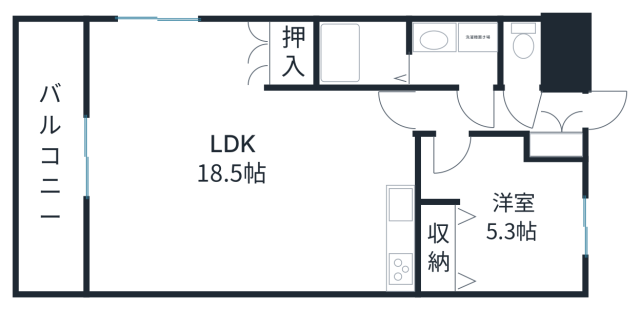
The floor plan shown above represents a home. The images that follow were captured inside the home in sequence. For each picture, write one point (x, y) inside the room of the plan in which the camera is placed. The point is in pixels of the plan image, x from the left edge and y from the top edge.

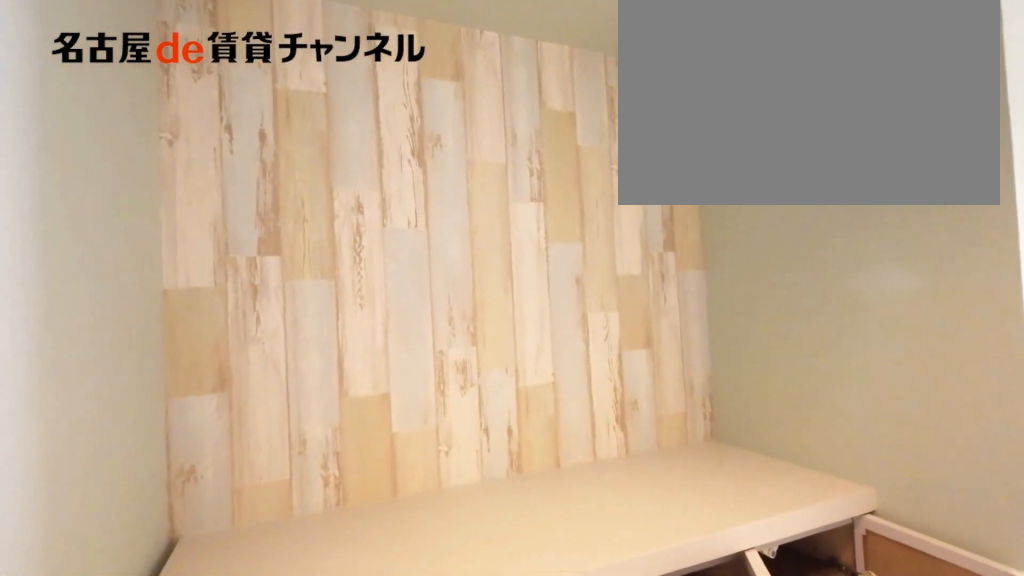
(560, 126)
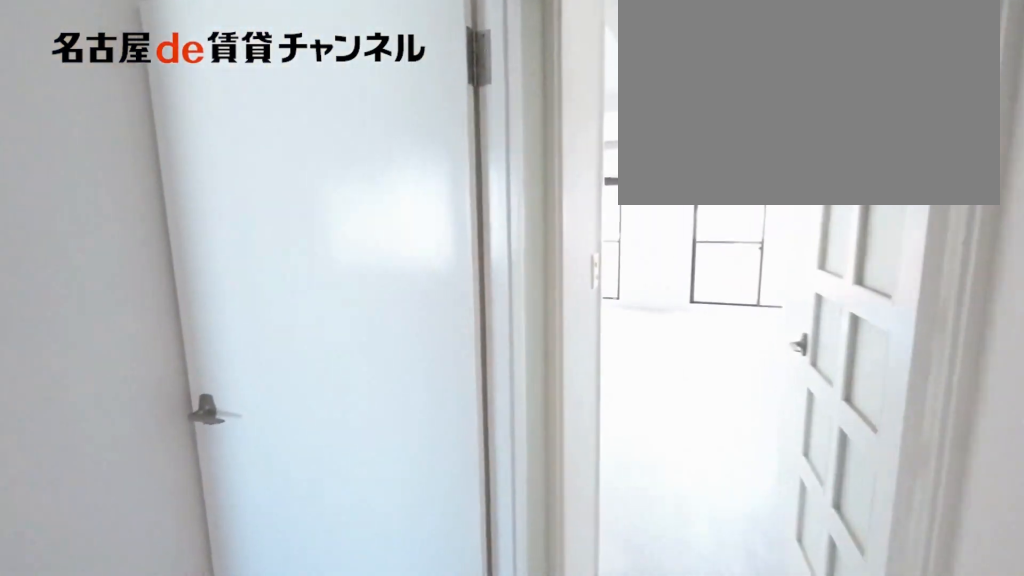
(477, 111)
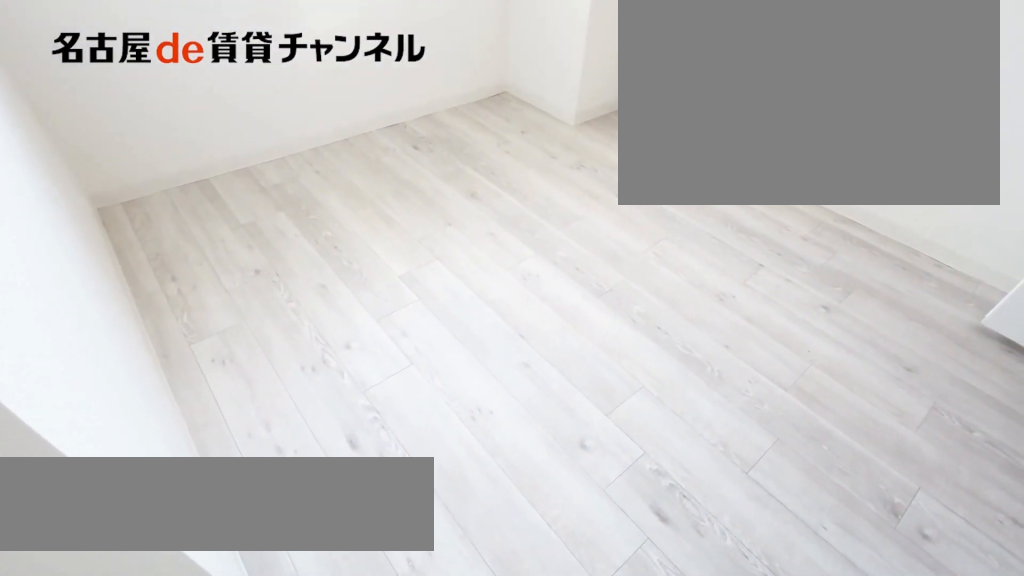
(501, 217)
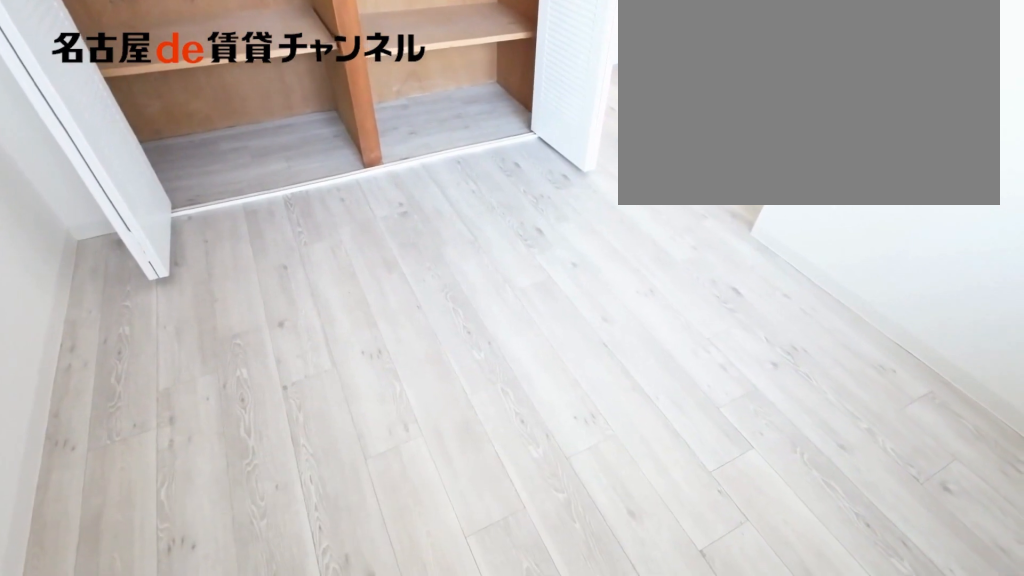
(501, 217)
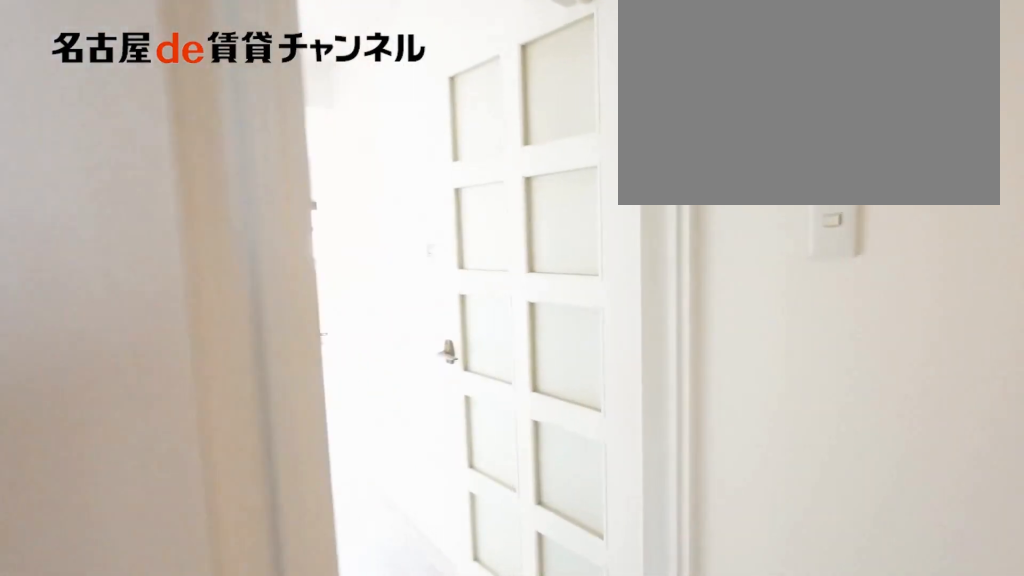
(441, 110)
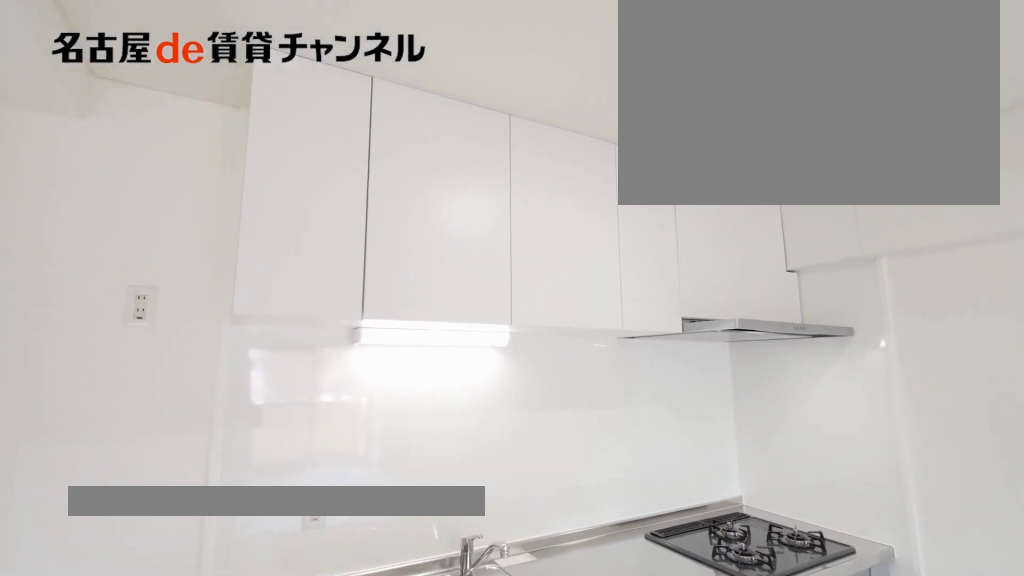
(407, 251)
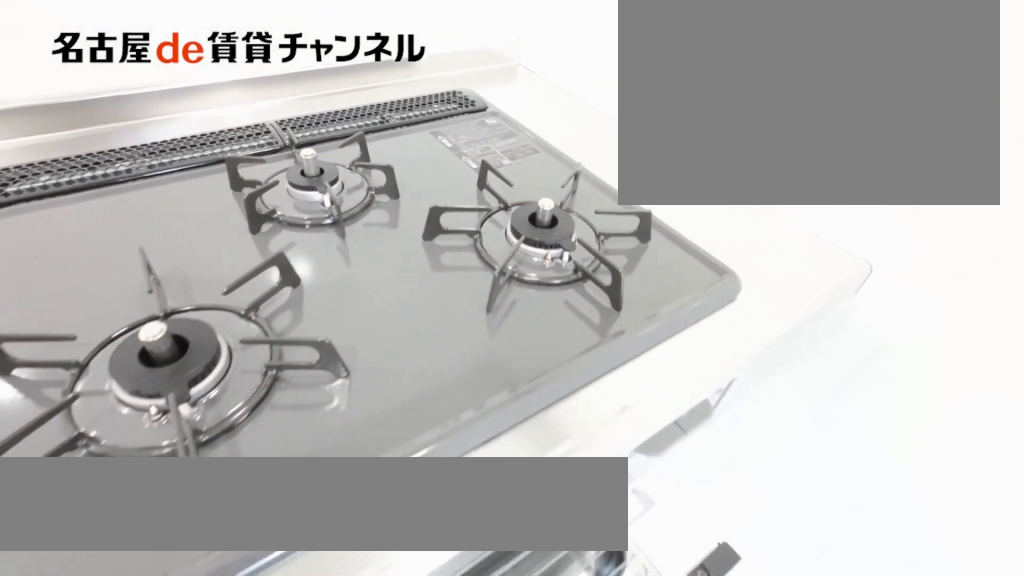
(407, 251)
